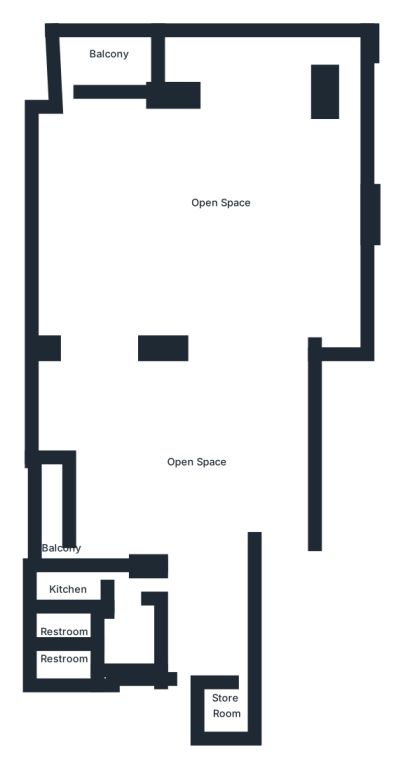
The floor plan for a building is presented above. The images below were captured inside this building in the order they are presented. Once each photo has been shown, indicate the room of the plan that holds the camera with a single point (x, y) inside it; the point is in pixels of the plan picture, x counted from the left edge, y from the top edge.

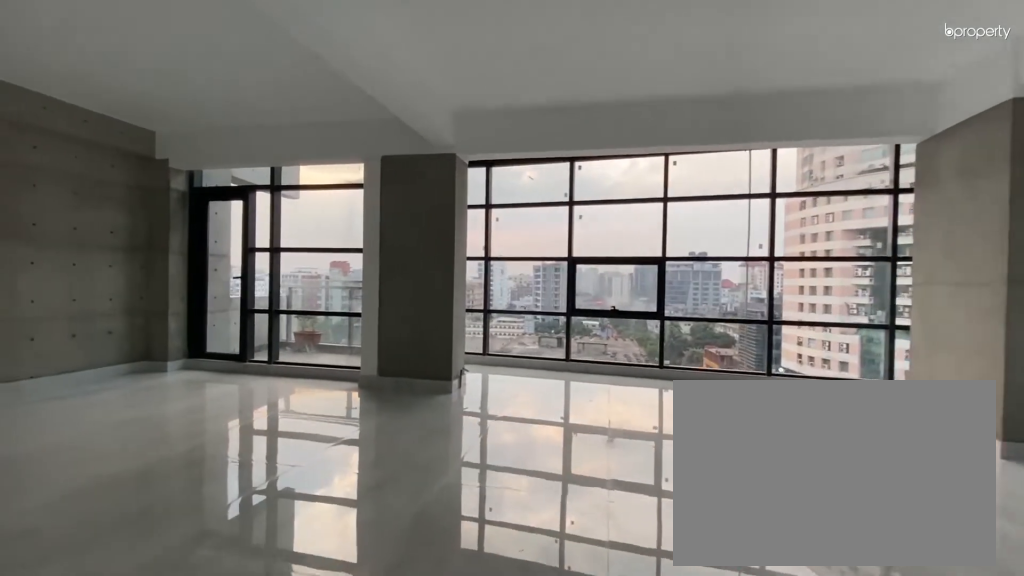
(232, 317)
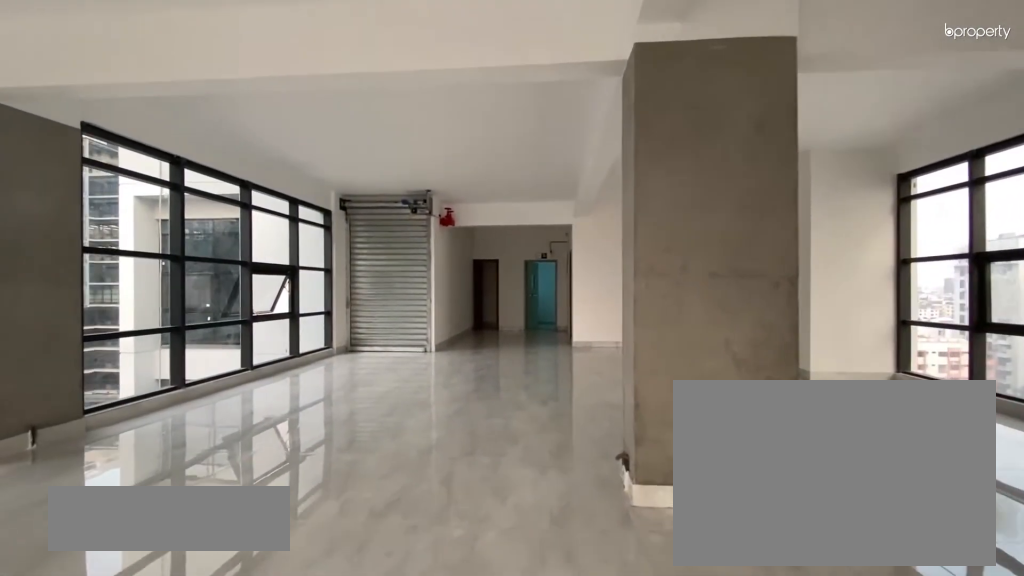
(232, 317)
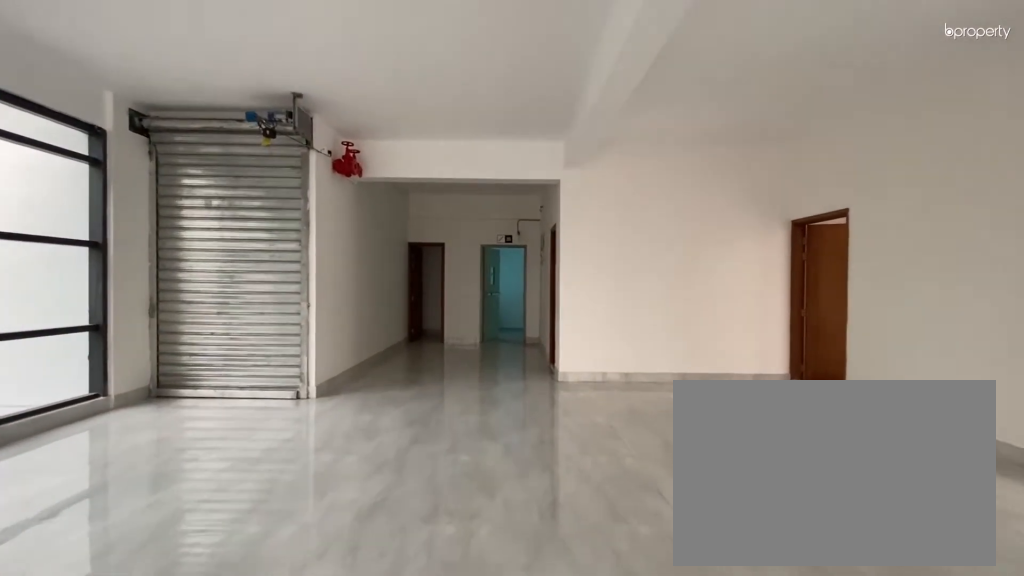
(179, 434)
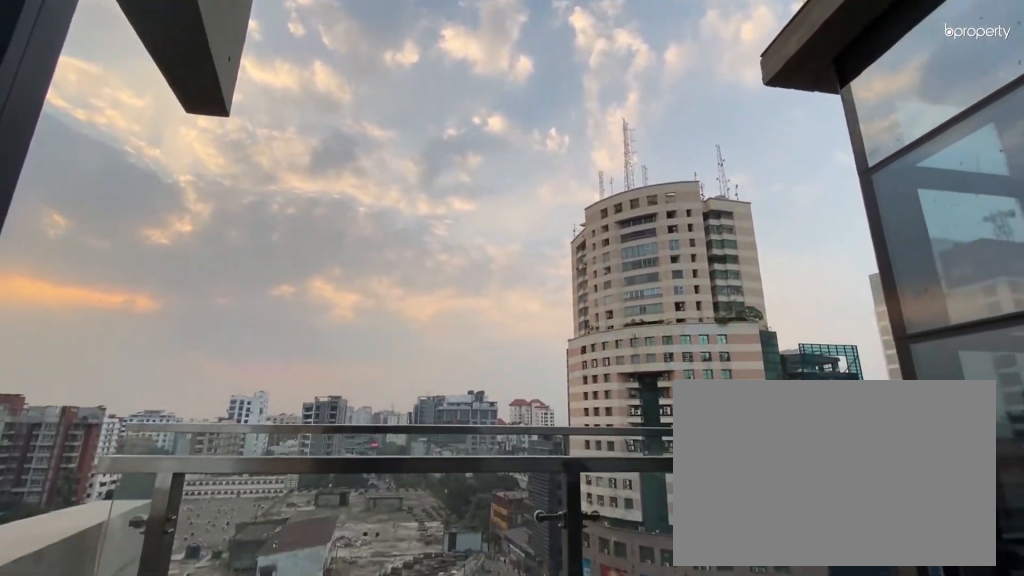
(95, 61)
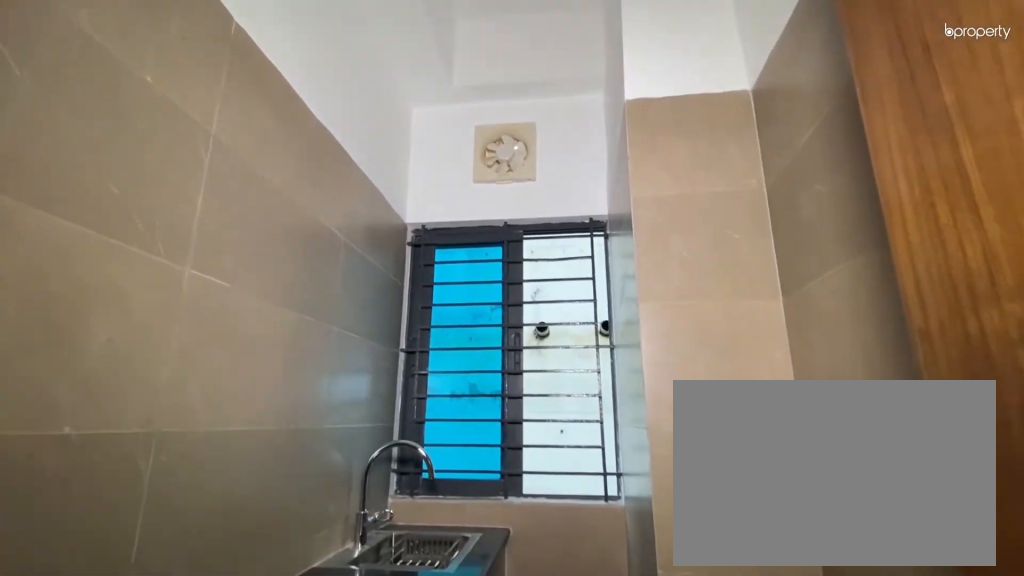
(81, 579)
